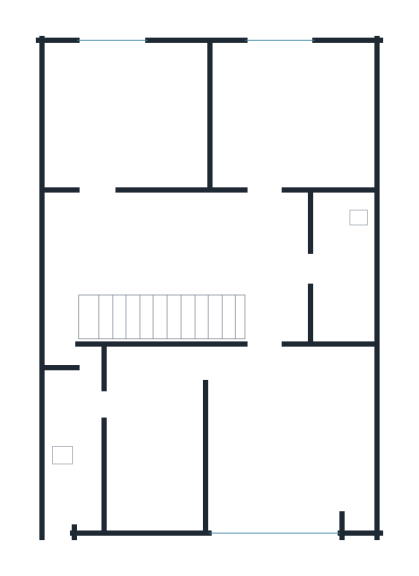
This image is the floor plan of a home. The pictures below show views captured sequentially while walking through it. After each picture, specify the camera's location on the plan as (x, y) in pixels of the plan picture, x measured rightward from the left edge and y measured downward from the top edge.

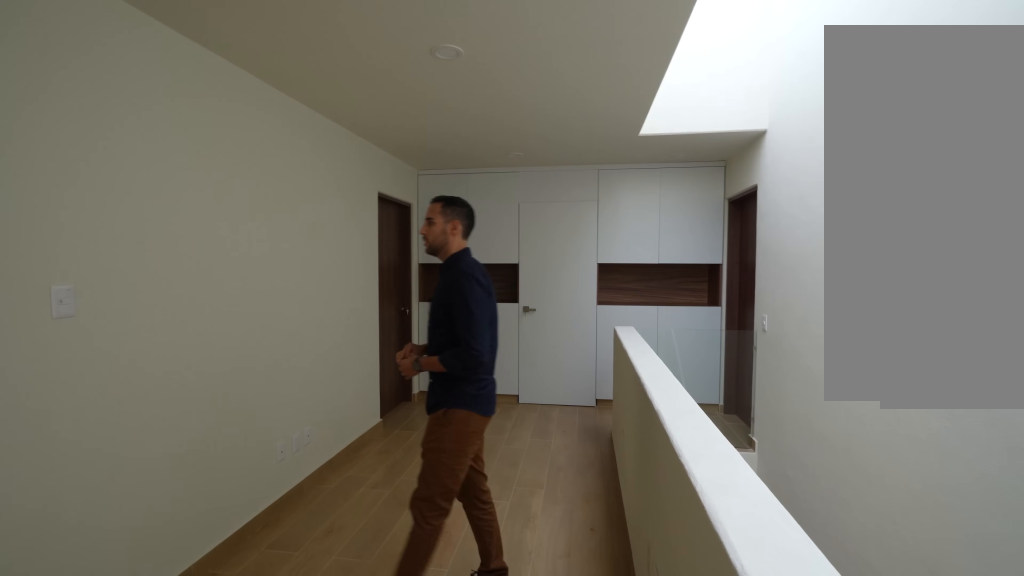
(59, 306)
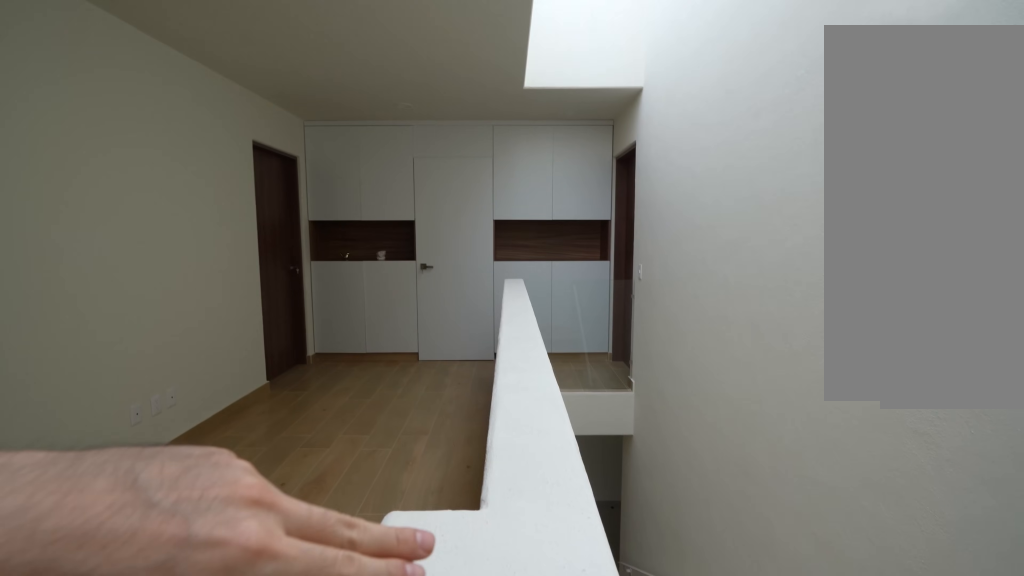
(59, 288)
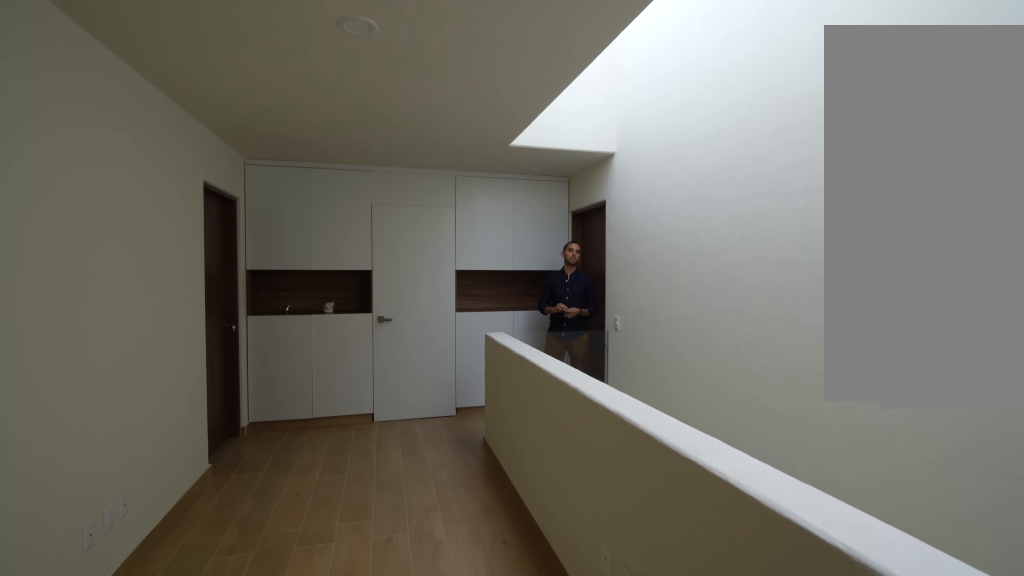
(63, 275)
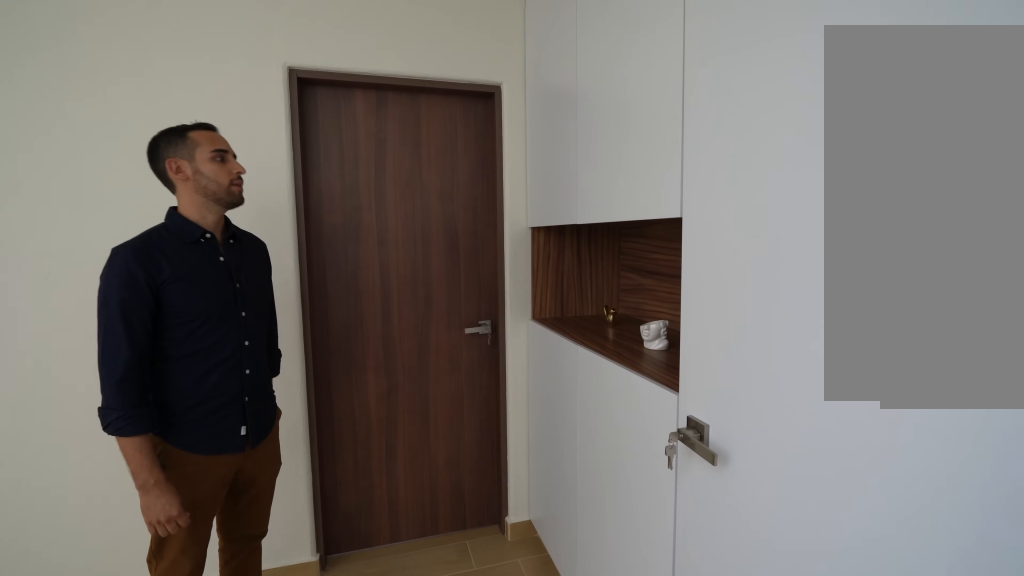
(260, 298)
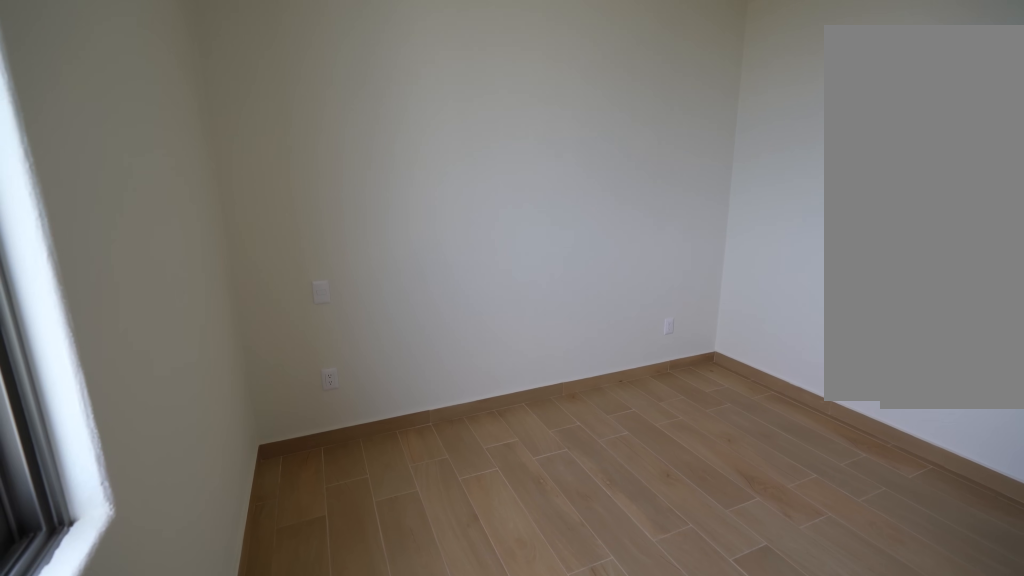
(255, 59)
